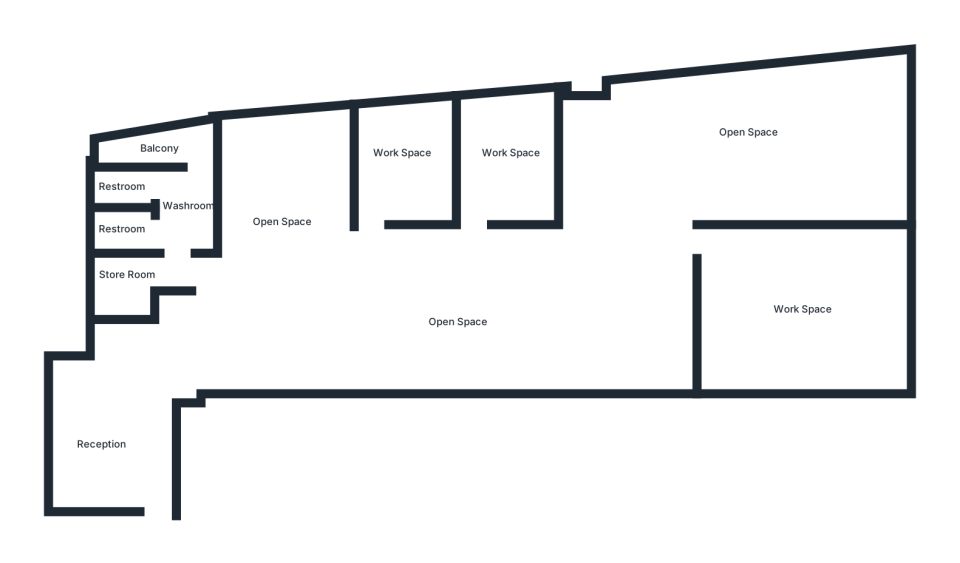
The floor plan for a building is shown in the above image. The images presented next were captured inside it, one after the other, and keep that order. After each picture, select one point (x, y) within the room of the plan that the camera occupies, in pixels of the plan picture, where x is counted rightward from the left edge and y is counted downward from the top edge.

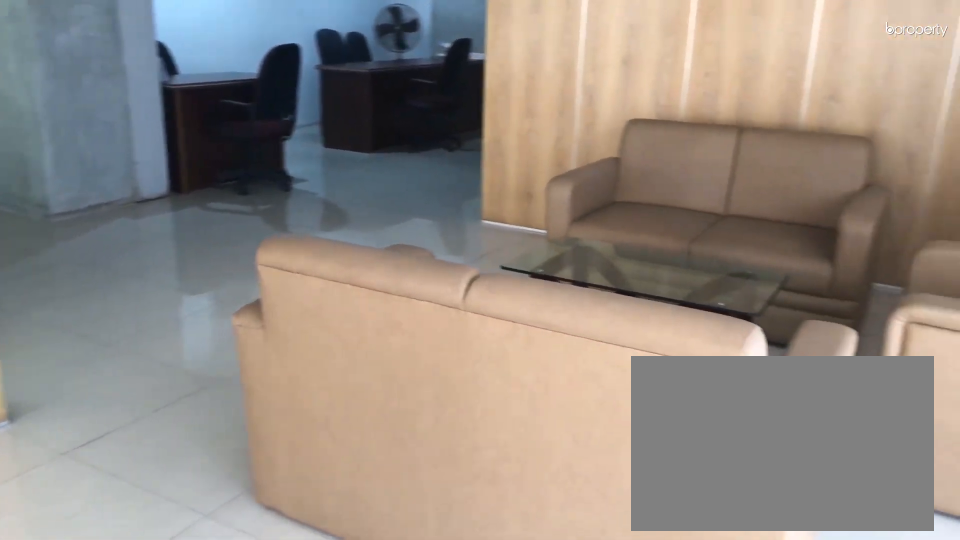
(760, 144)
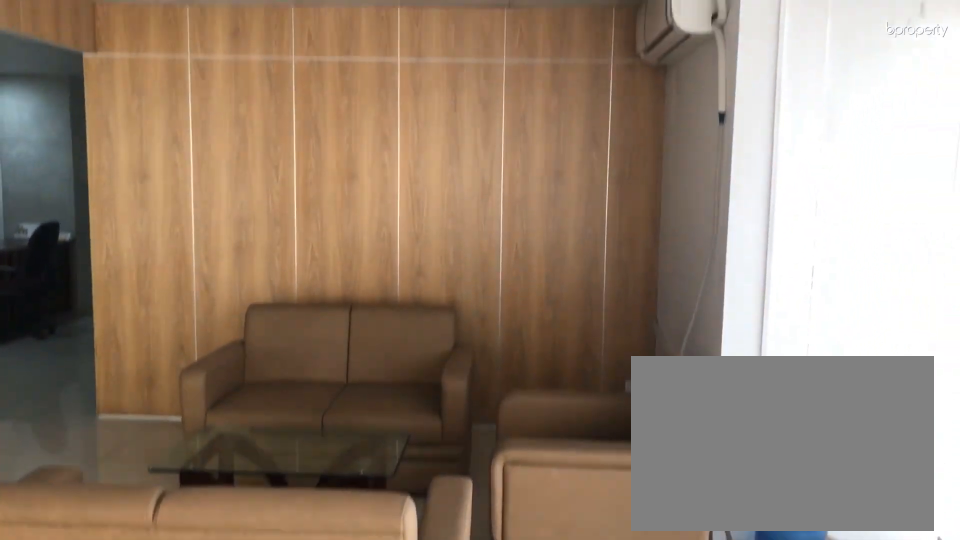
(760, 144)
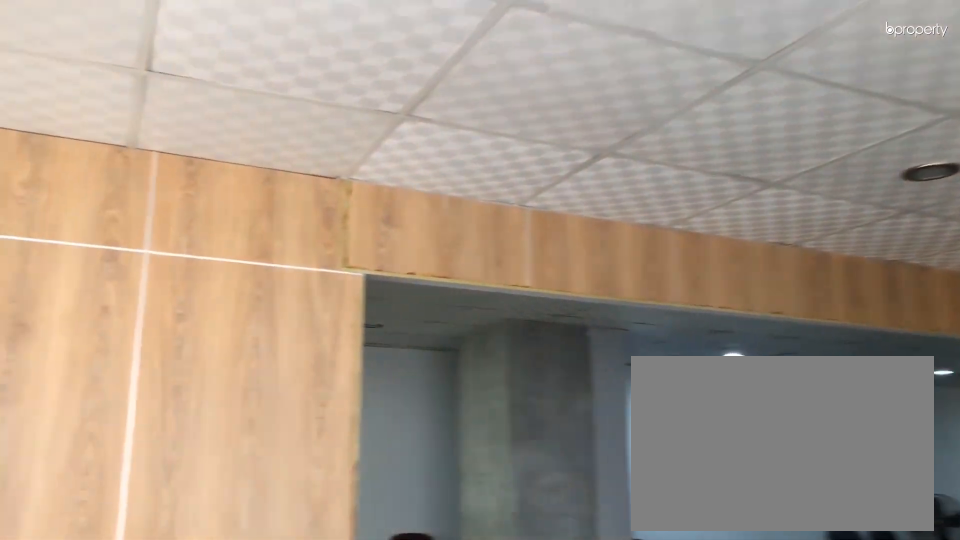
(760, 144)
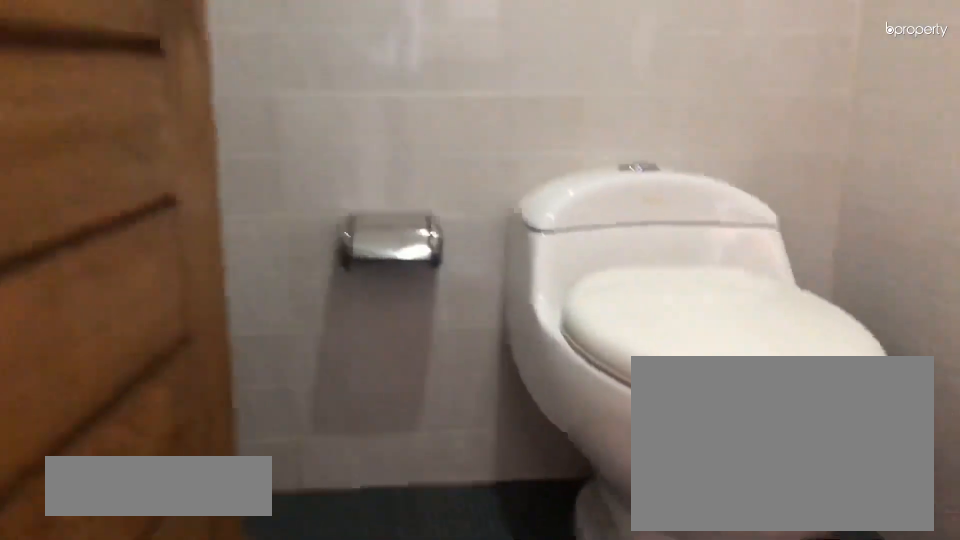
(119, 185)
